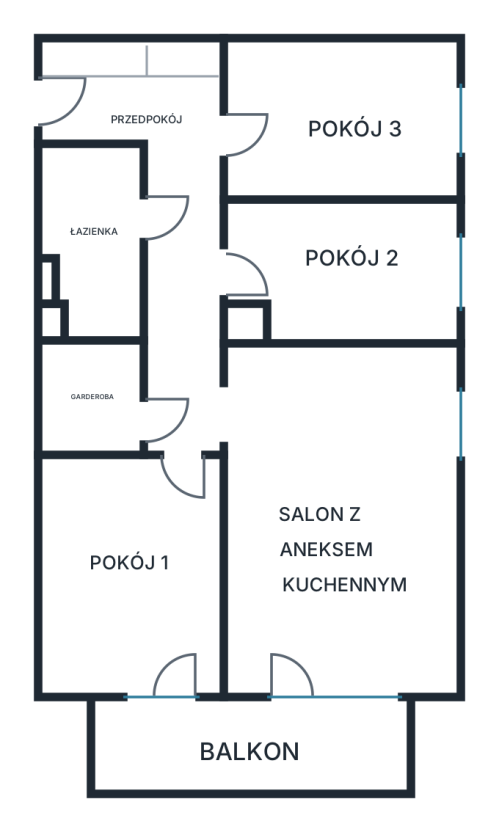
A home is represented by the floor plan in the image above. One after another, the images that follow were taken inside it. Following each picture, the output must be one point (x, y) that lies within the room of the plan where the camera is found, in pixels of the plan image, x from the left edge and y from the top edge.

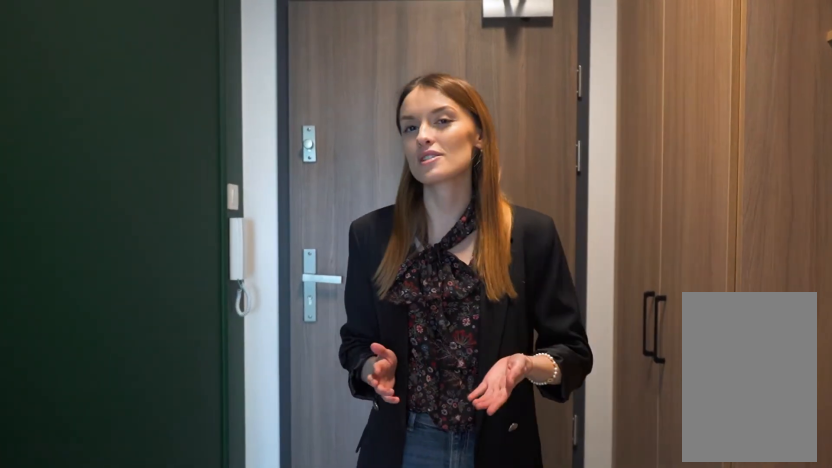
(164, 204)
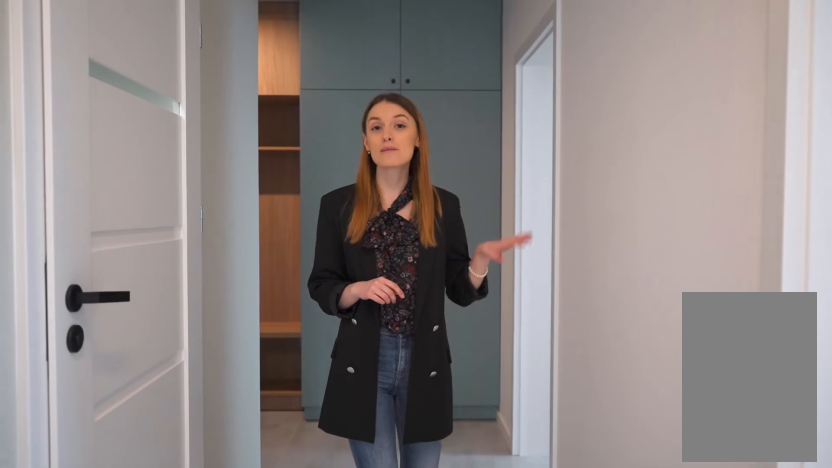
(165, 204)
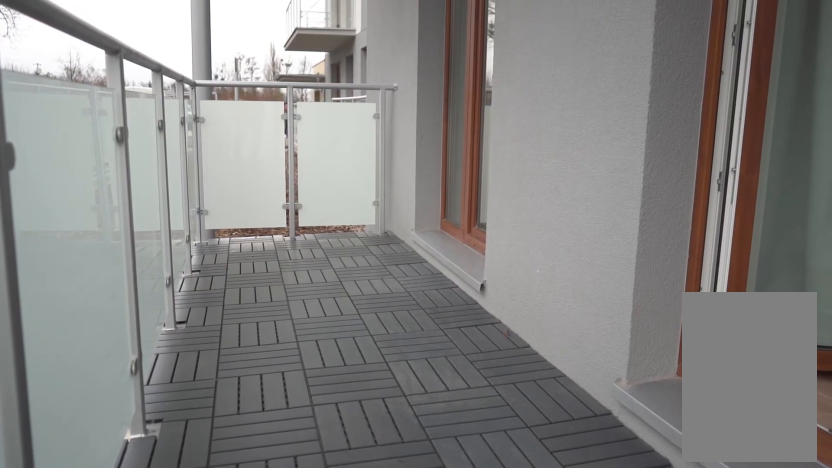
(251, 744)
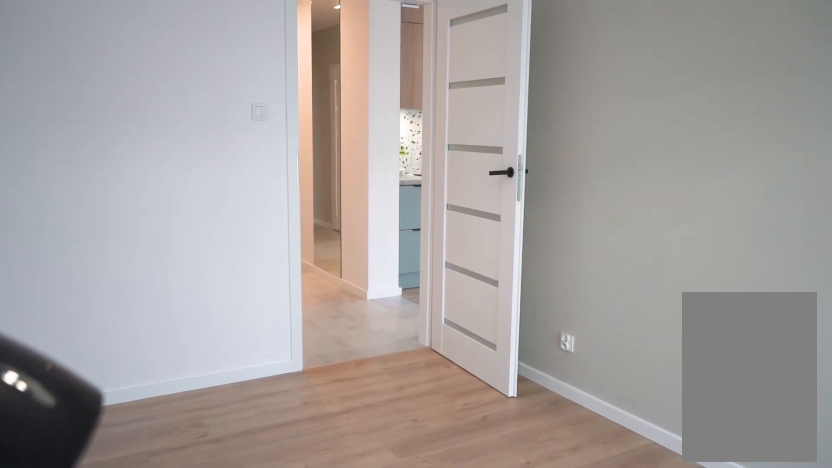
(128, 575)
